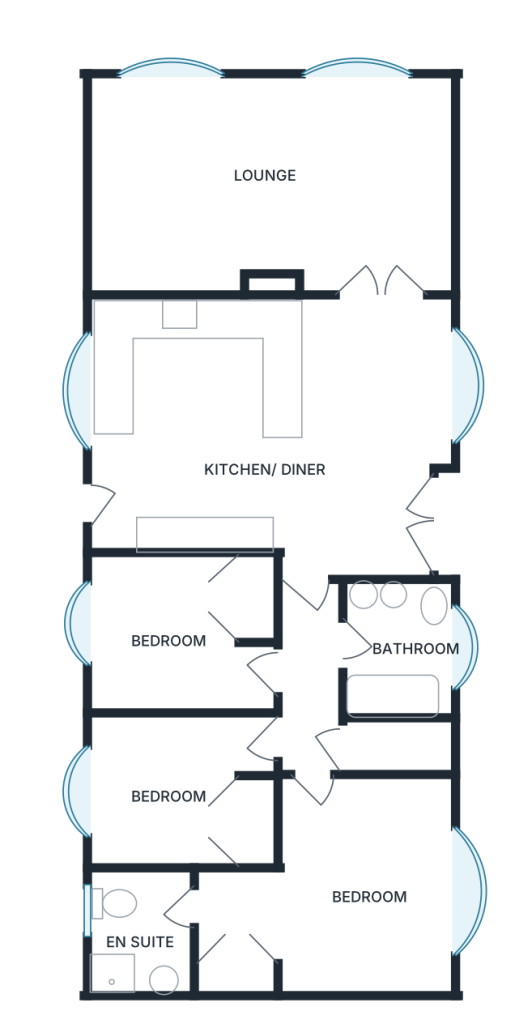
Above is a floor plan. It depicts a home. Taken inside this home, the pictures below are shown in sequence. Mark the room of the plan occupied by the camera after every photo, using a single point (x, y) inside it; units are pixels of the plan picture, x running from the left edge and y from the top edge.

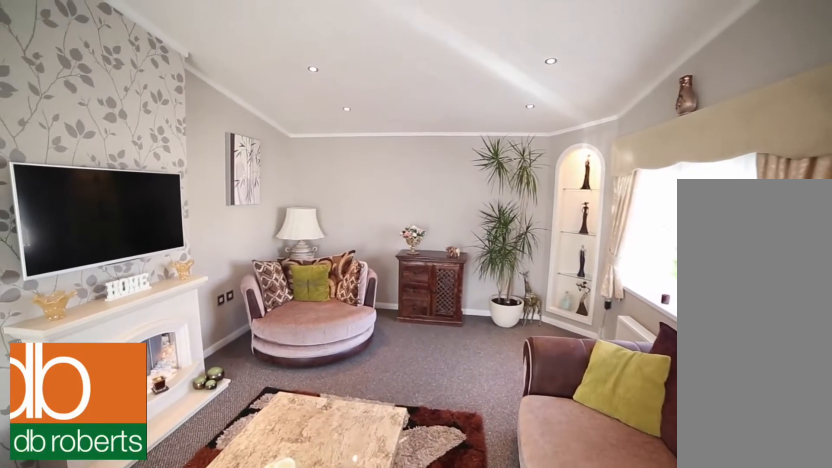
(272, 180)
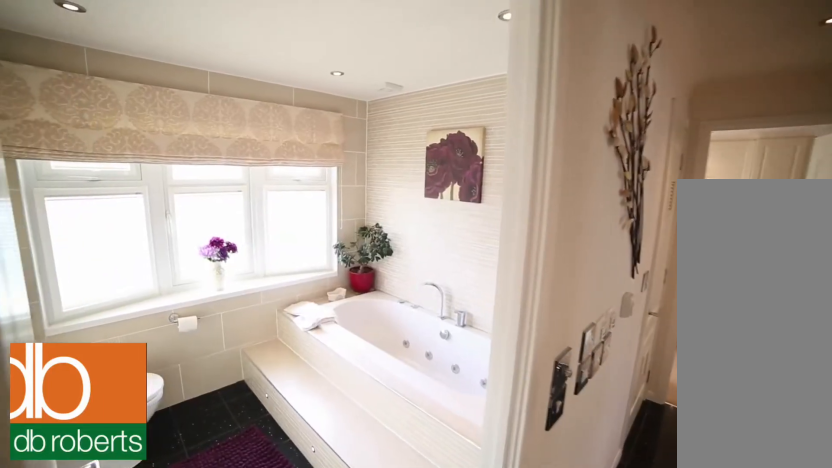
(406, 648)
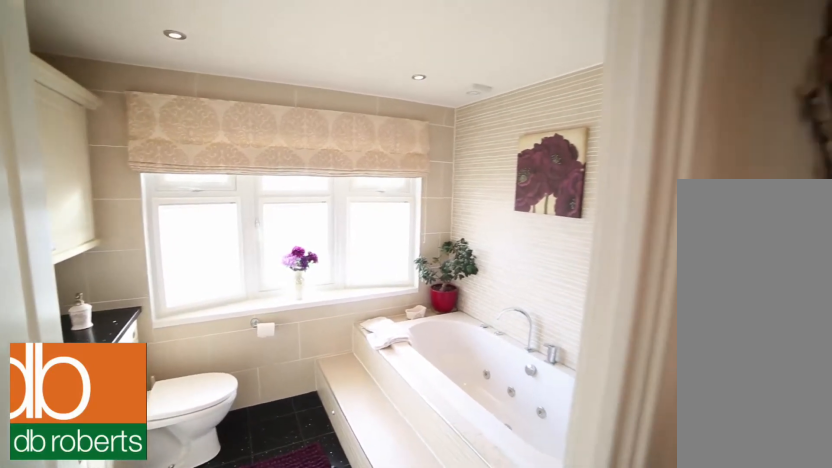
(406, 648)
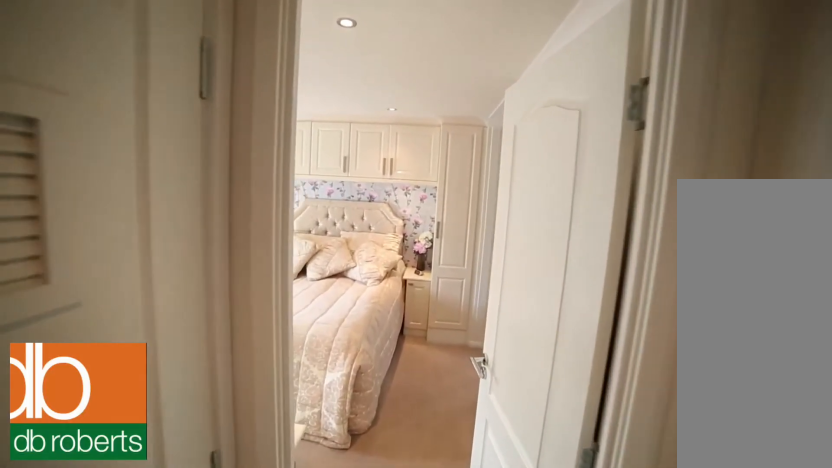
(308, 686)
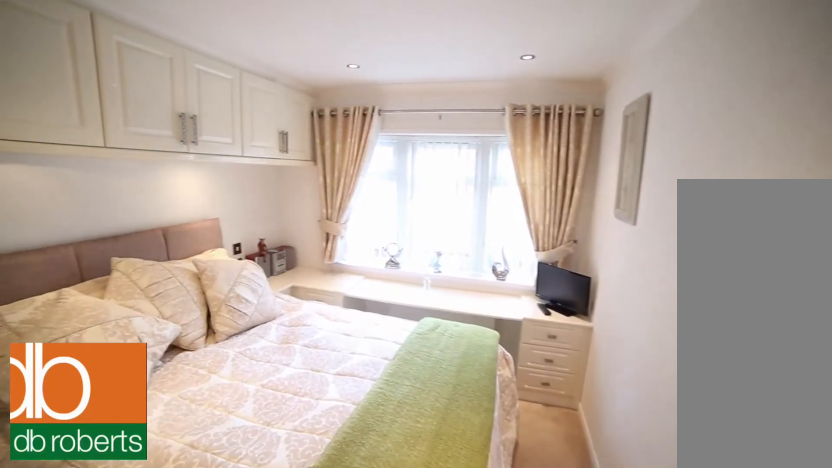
(176, 790)
